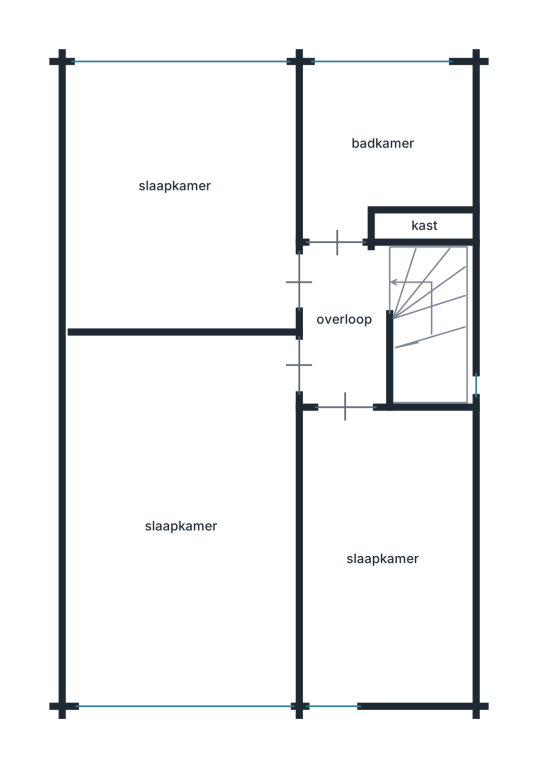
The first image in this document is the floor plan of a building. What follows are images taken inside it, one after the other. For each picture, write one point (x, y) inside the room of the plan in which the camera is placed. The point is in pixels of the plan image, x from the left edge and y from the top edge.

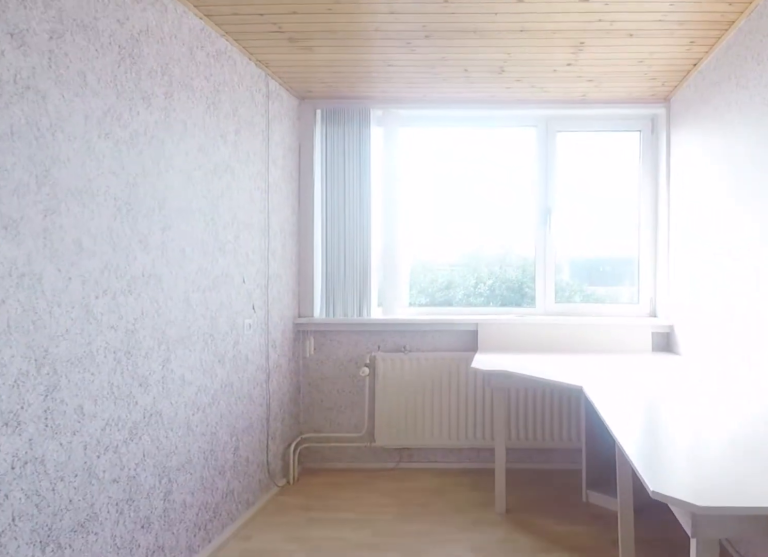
(383, 561)
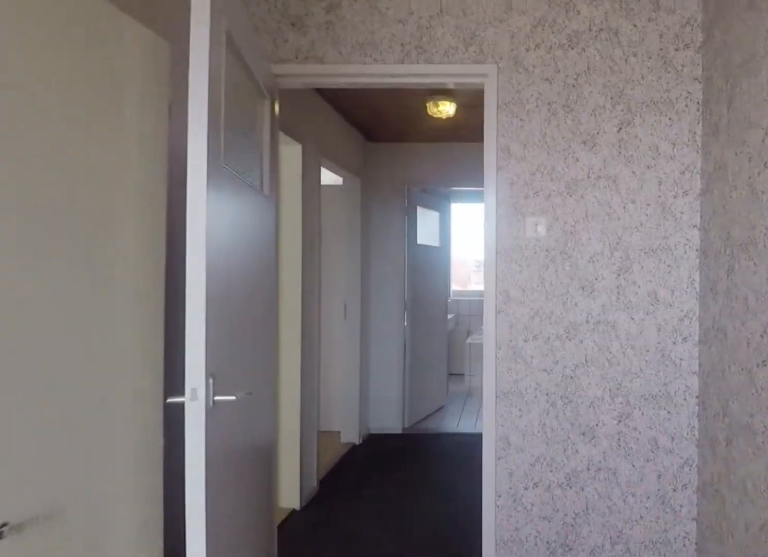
(385, 556)
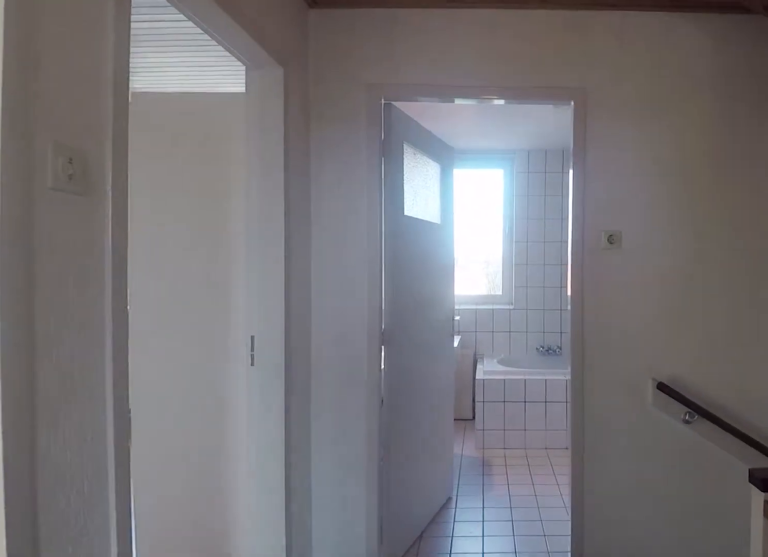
(345, 325)
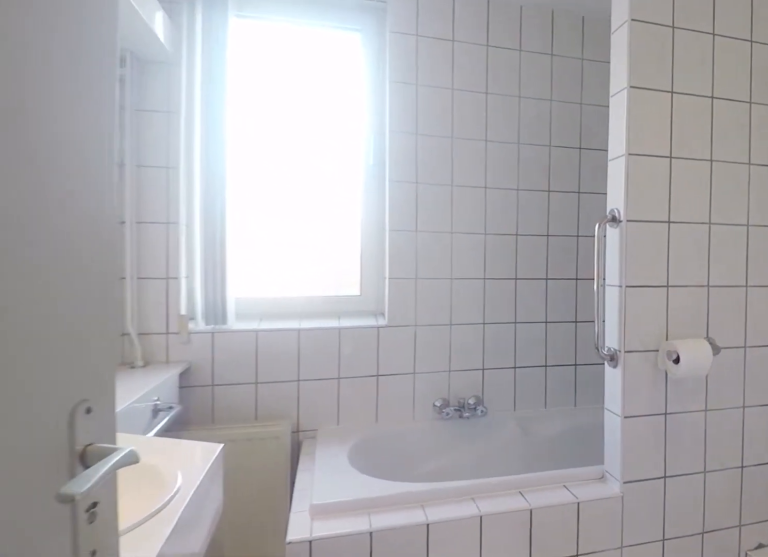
(380, 146)
